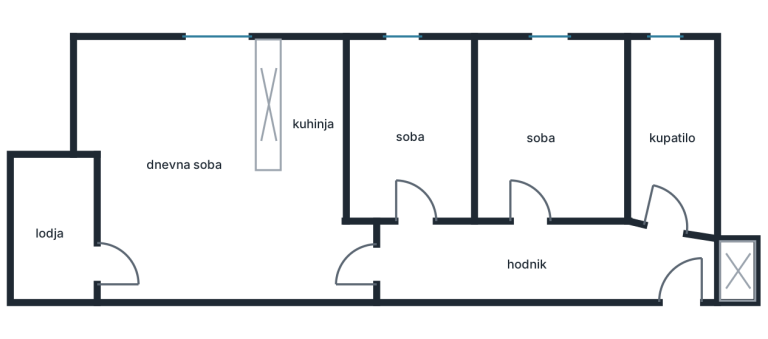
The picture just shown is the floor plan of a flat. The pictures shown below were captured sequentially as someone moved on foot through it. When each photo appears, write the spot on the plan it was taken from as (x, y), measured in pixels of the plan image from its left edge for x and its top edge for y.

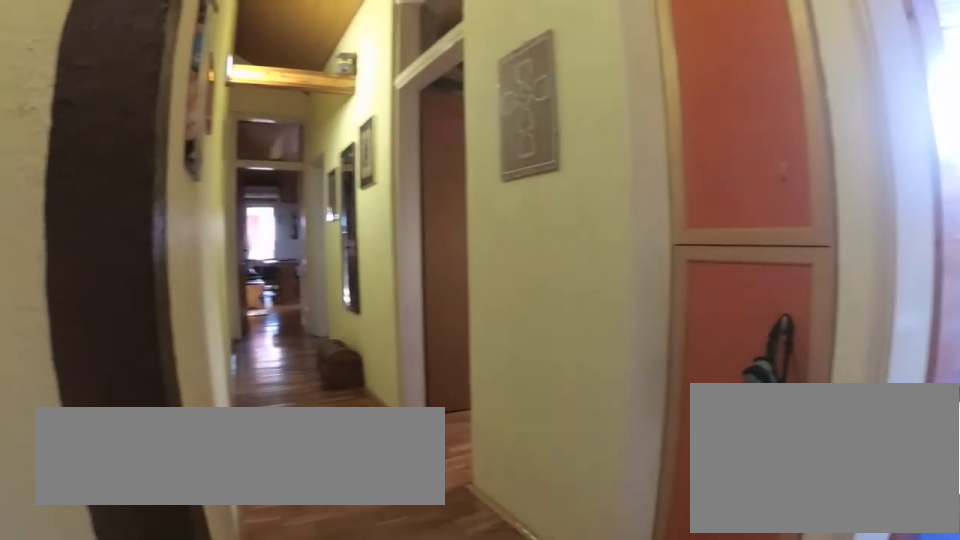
(691, 260)
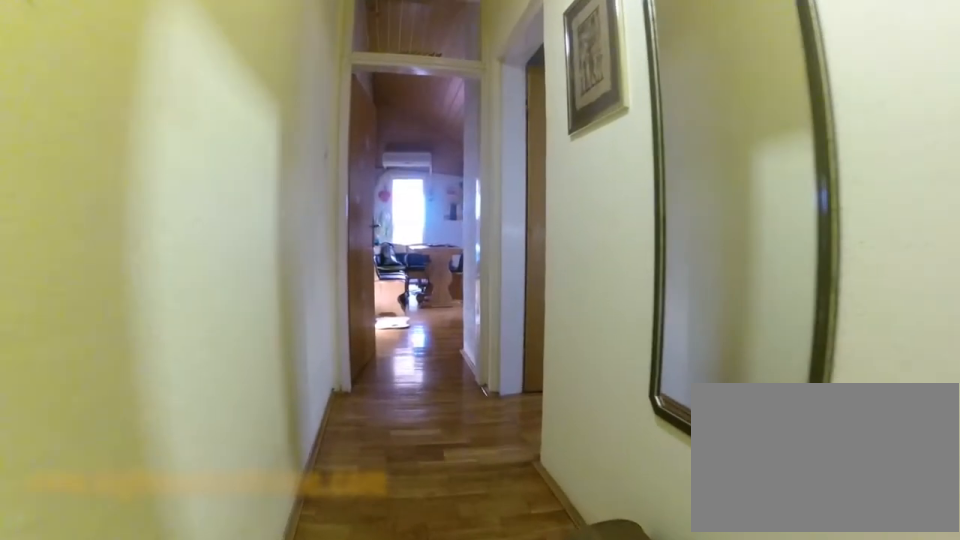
(507, 254)
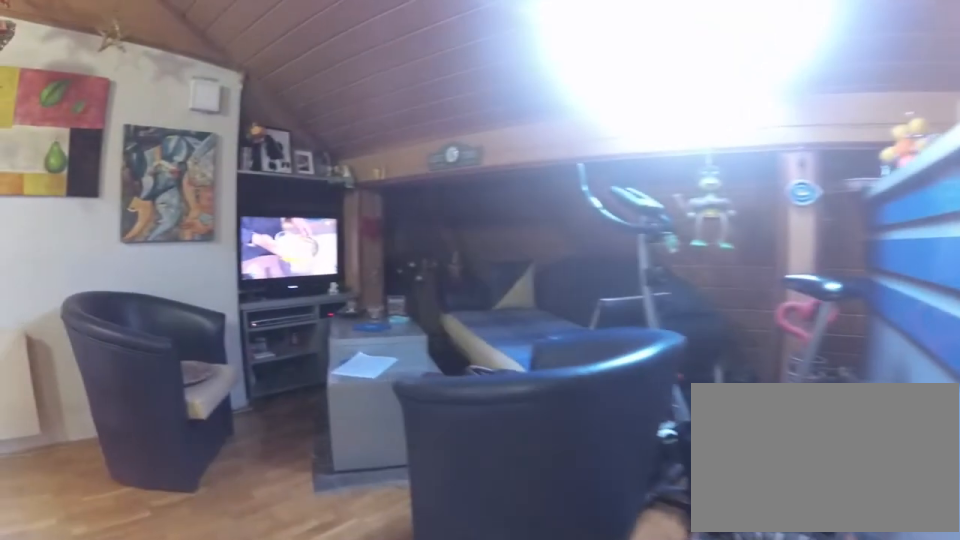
(303, 236)
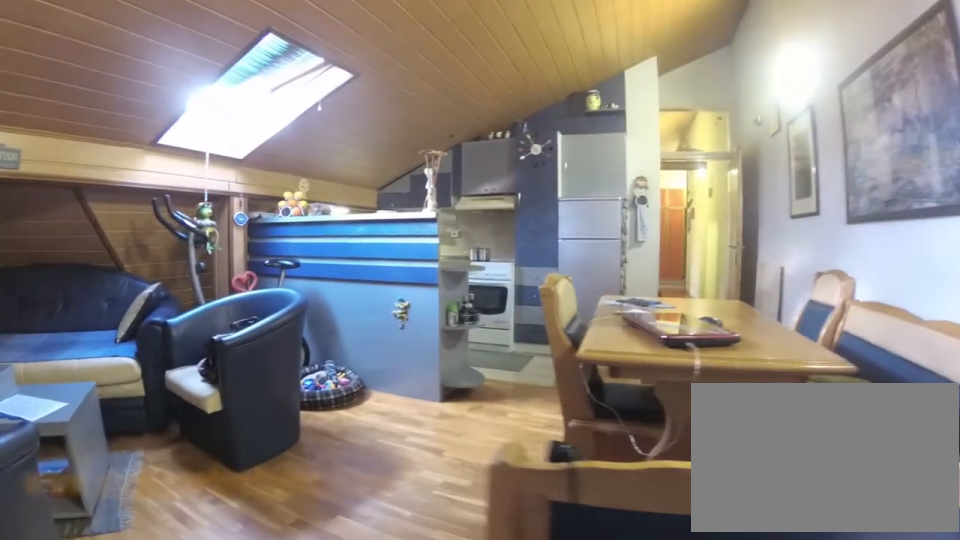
(131, 256)
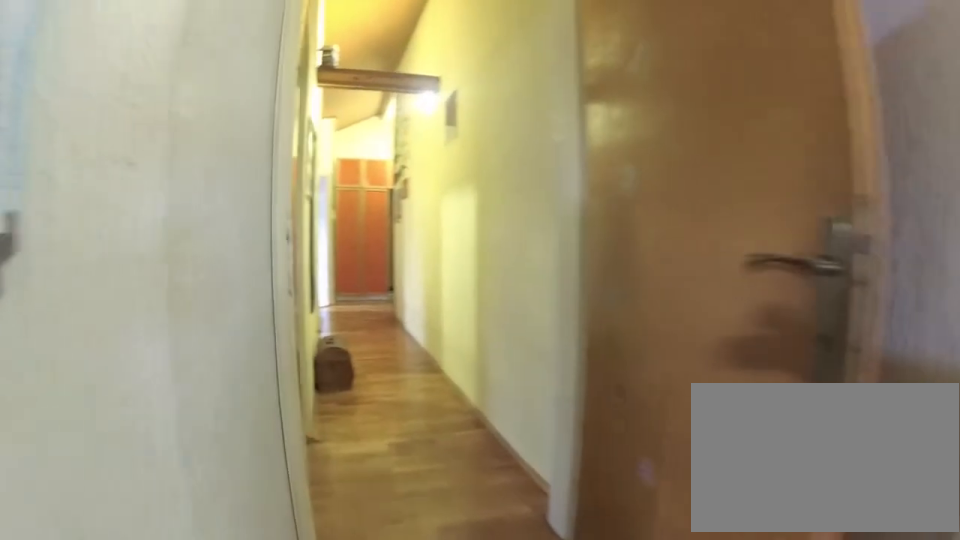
(286, 257)
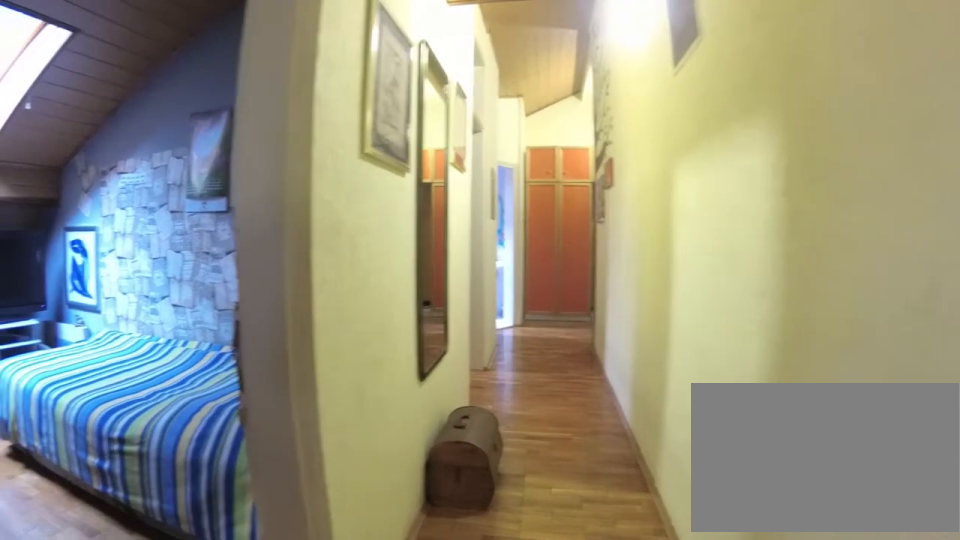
(379, 262)
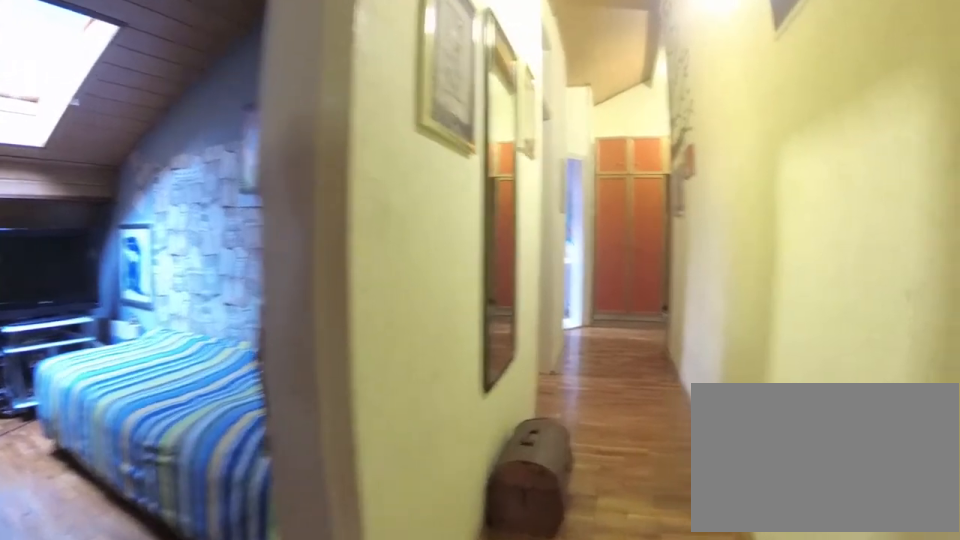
(393, 267)
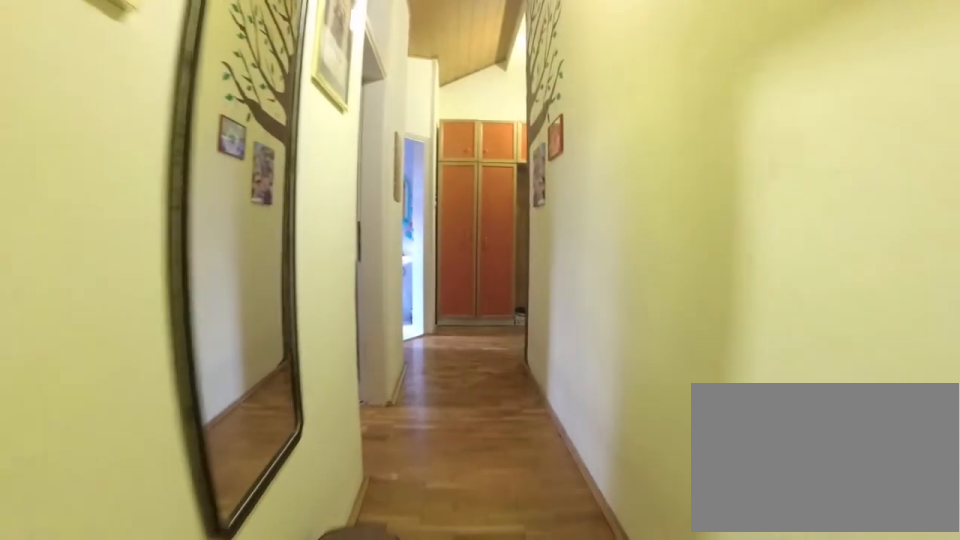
(436, 262)
